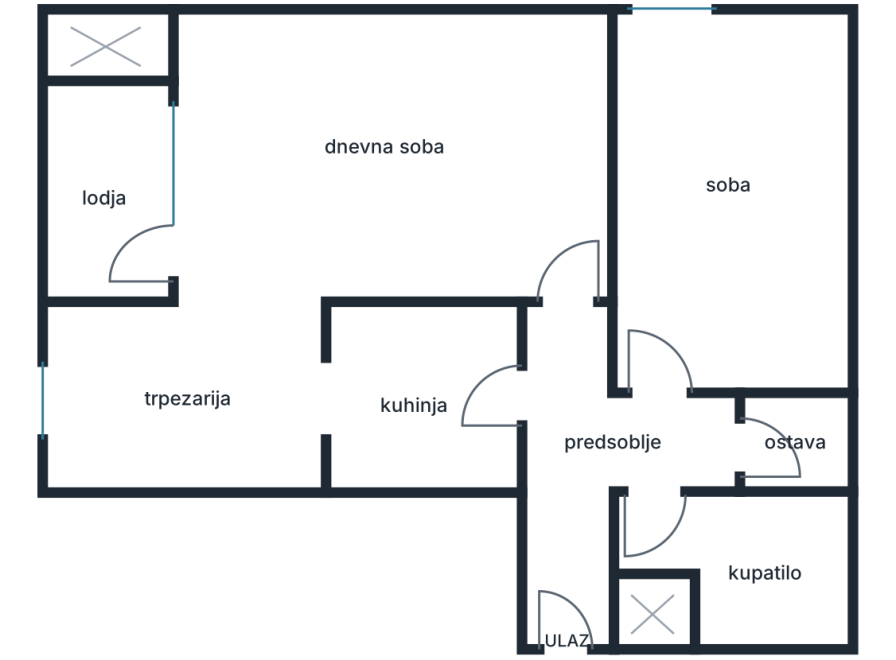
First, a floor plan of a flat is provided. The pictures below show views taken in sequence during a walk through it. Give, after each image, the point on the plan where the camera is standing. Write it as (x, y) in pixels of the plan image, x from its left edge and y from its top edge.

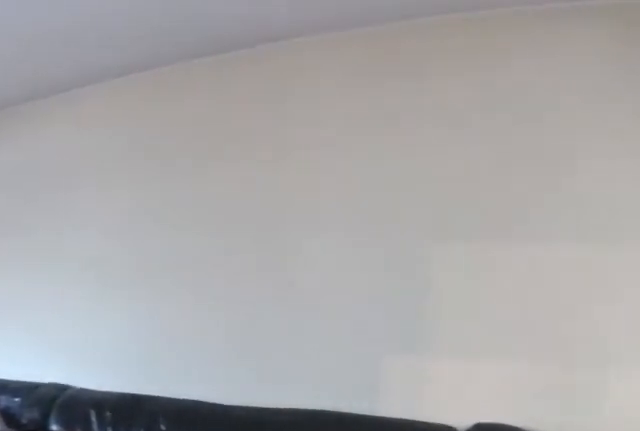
(582, 275)
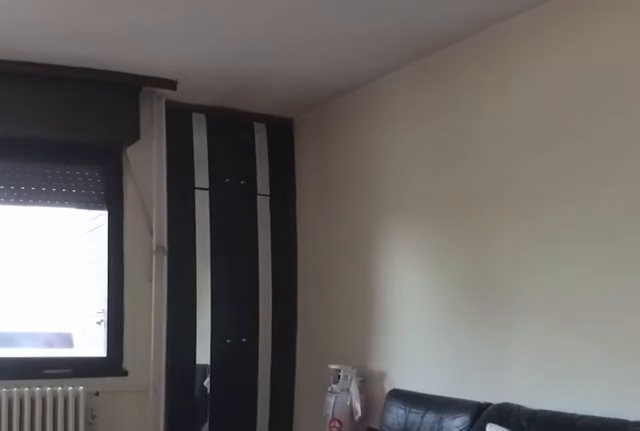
(434, 234)
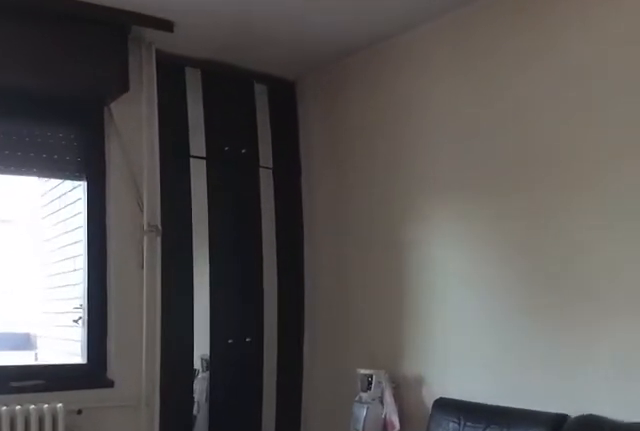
(365, 227)
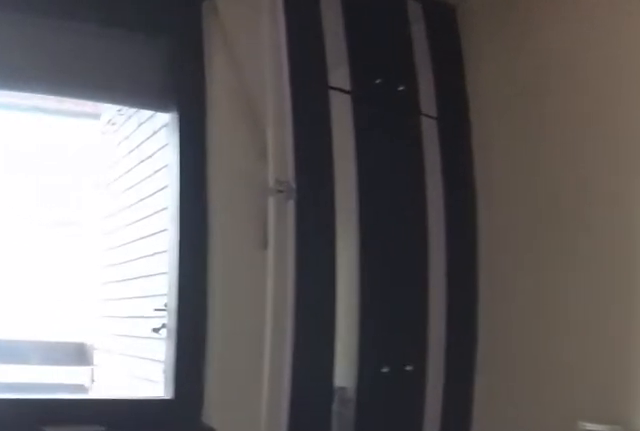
(262, 218)
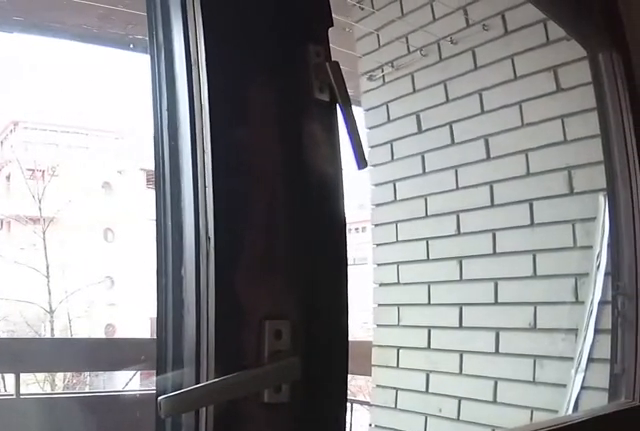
(213, 202)
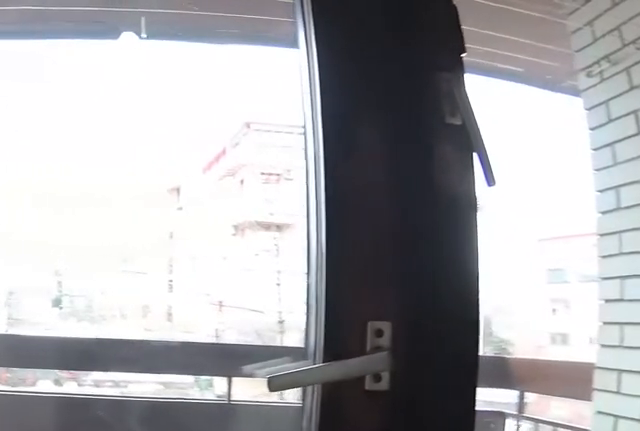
(219, 189)
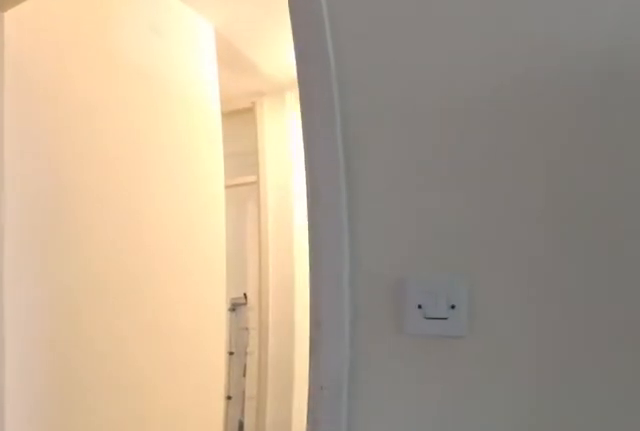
(538, 239)
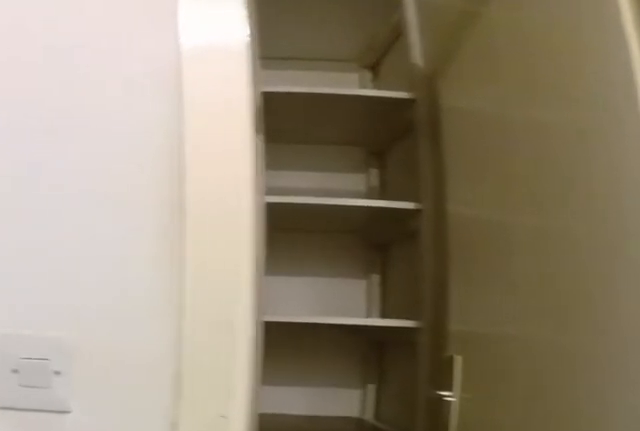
(661, 430)
